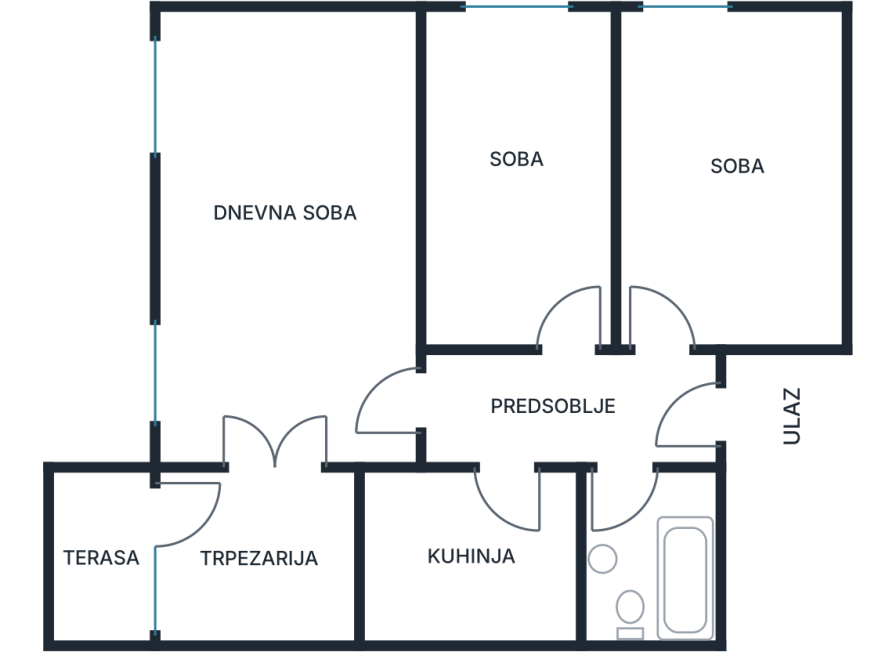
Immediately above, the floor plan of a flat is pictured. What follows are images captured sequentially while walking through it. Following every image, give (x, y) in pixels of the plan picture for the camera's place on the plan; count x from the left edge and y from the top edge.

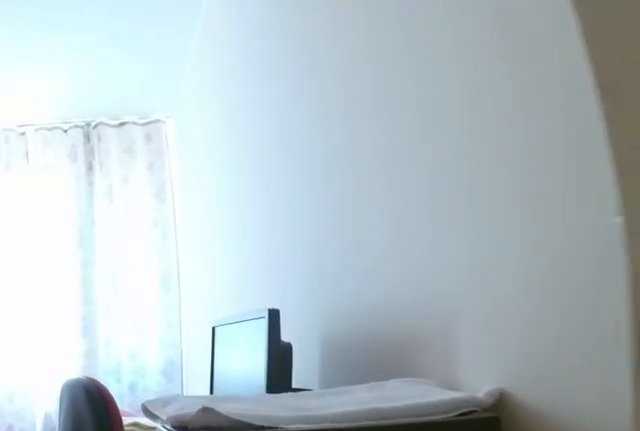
(565, 318)
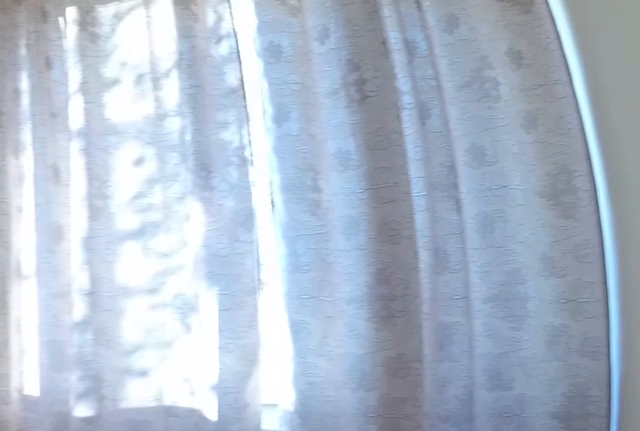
(558, 160)
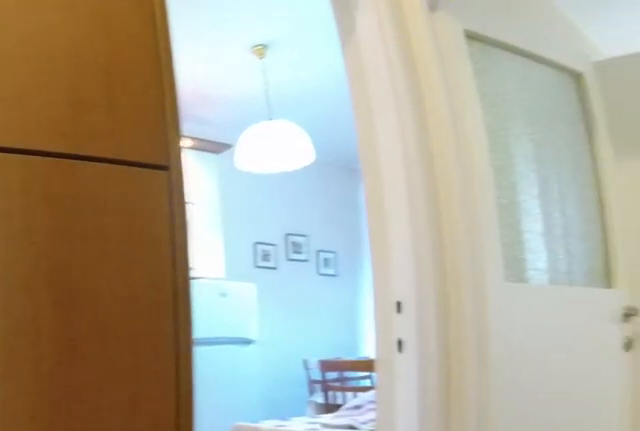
(581, 393)
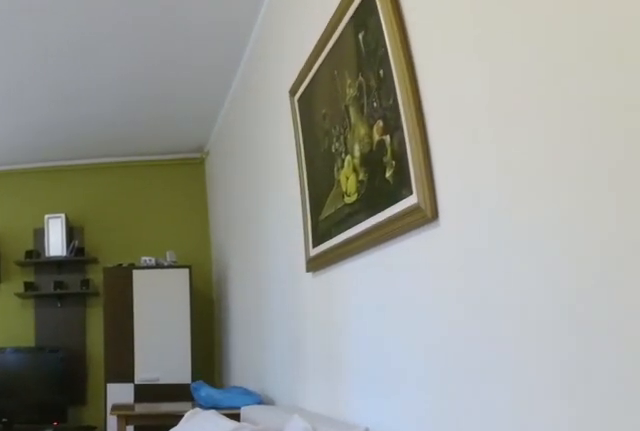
(372, 356)
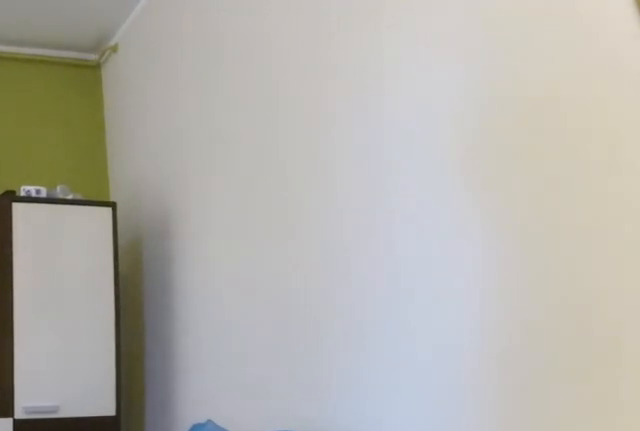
(323, 151)
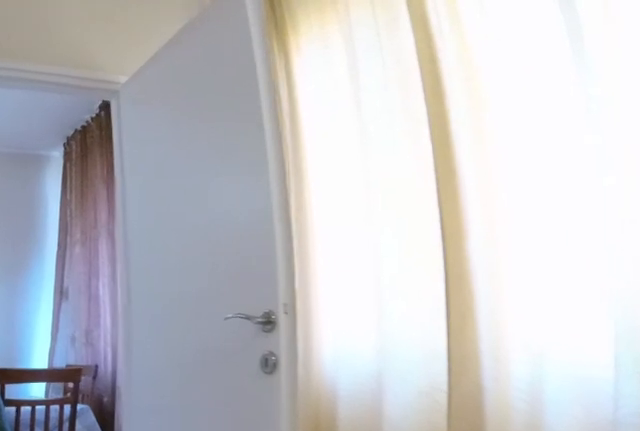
(304, 258)
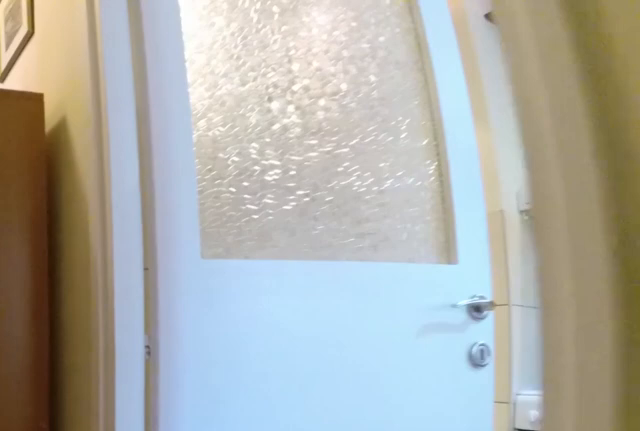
(453, 415)
